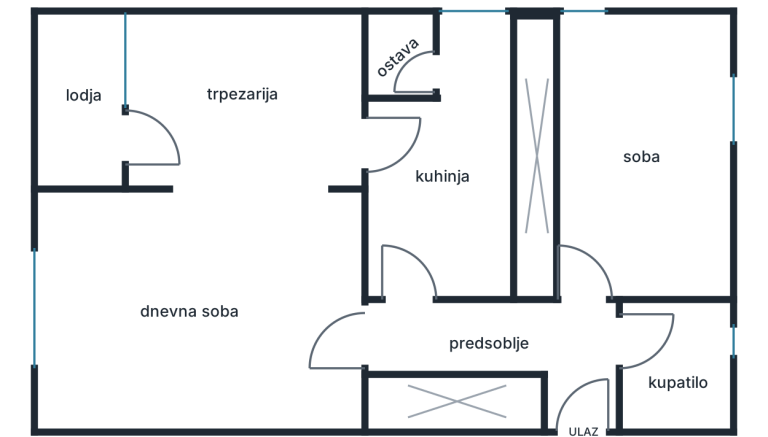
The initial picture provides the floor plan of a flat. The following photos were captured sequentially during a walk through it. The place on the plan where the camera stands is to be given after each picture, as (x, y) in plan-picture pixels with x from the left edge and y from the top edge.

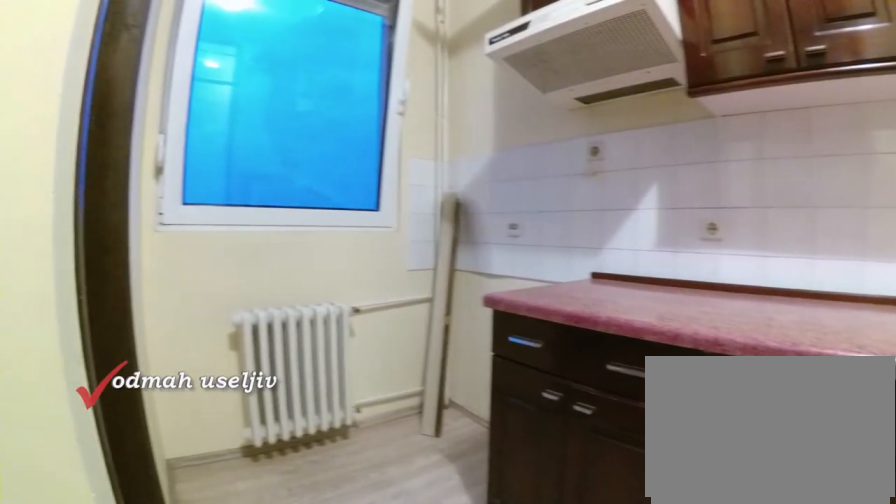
(438, 152)
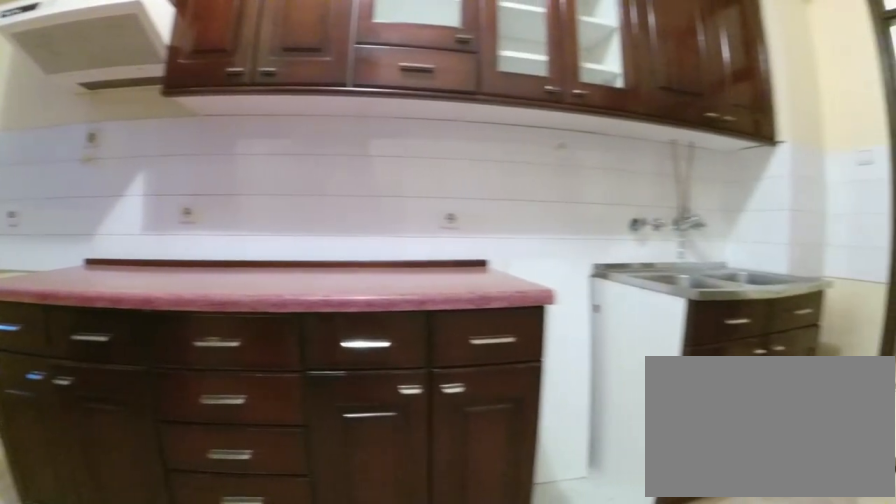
(447, 134)
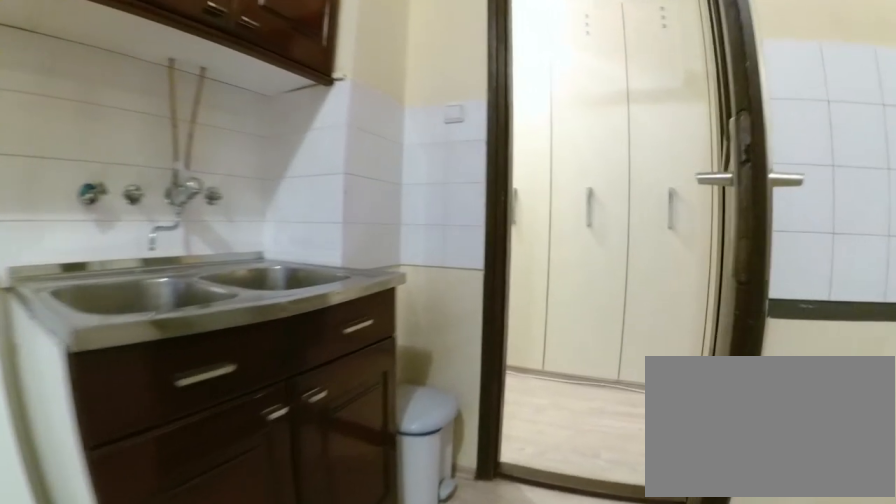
(453, 181)
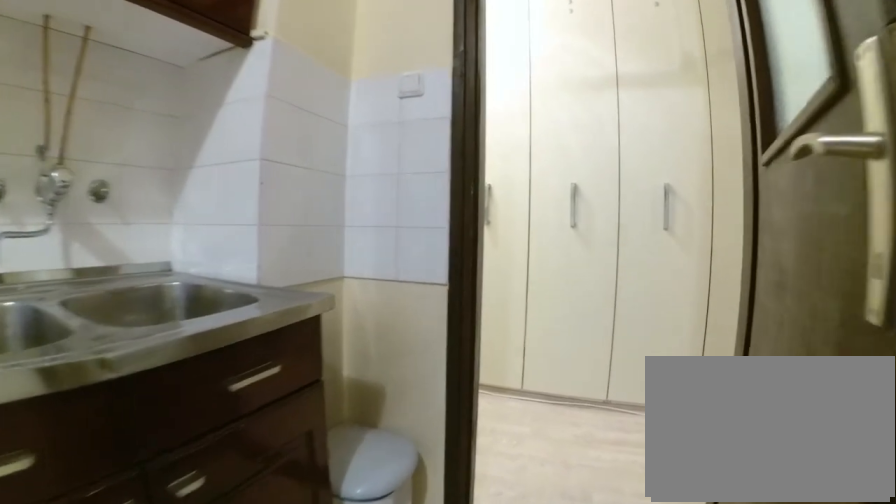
(445, 207)
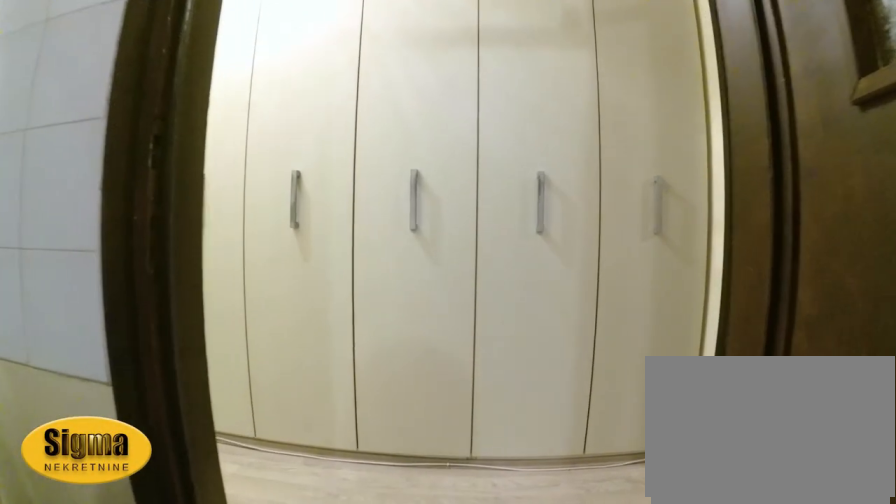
(422, 243)
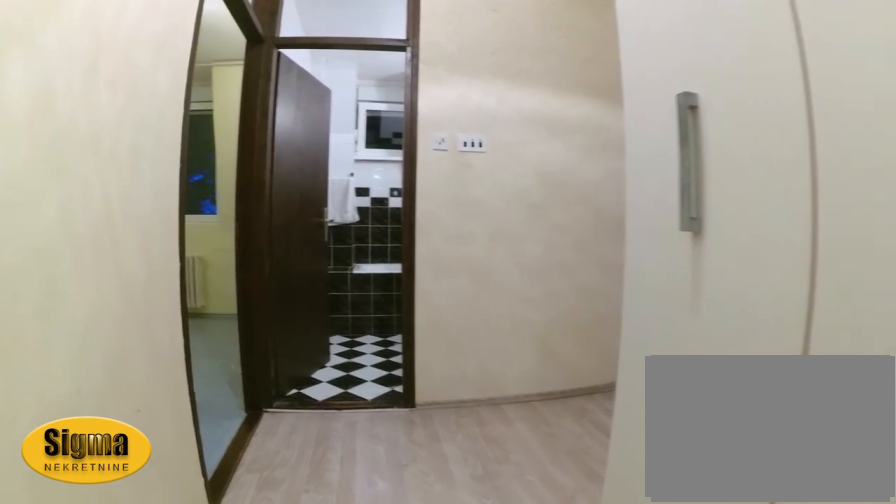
(428, 333)
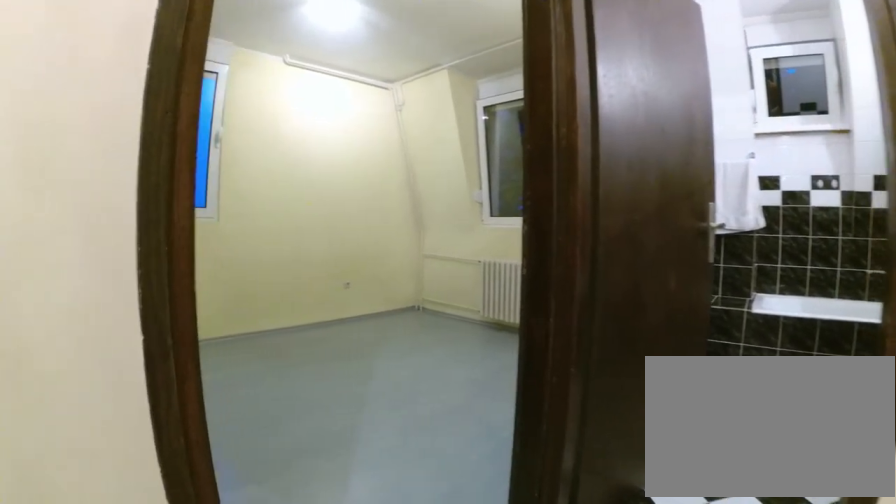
(528, 335)
